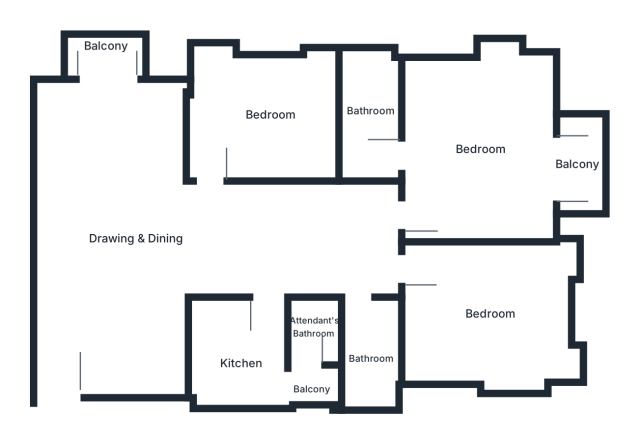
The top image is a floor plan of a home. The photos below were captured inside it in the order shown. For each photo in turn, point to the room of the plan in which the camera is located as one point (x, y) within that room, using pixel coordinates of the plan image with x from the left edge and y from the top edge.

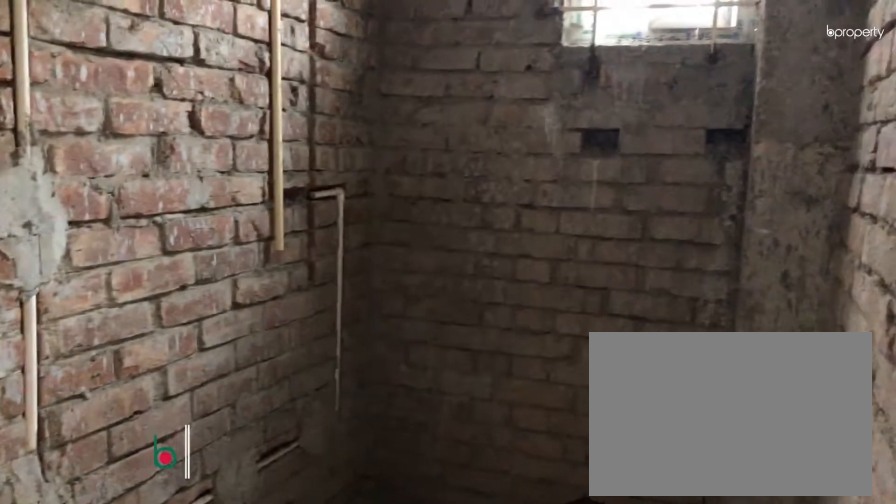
(370, 111)
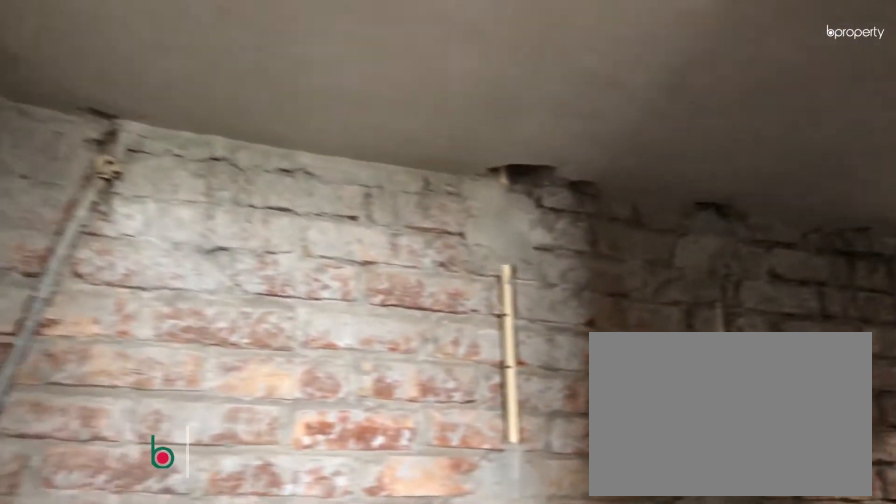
(370, 111)
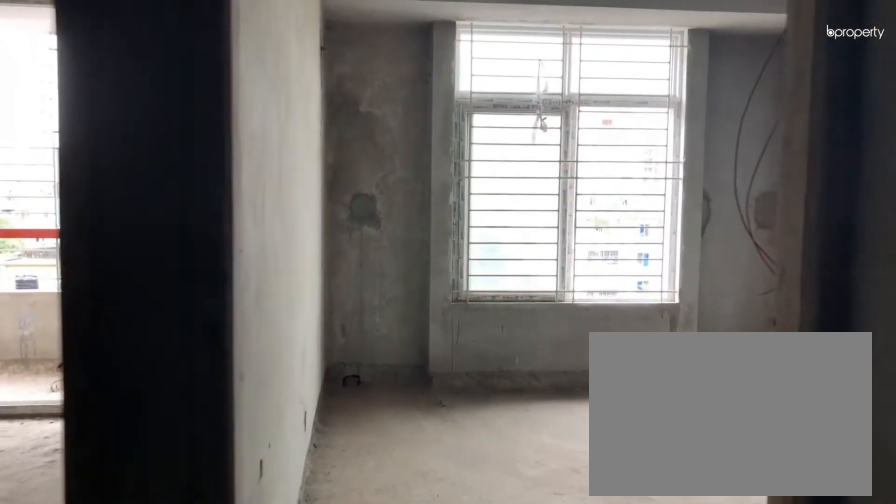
(390, 216)
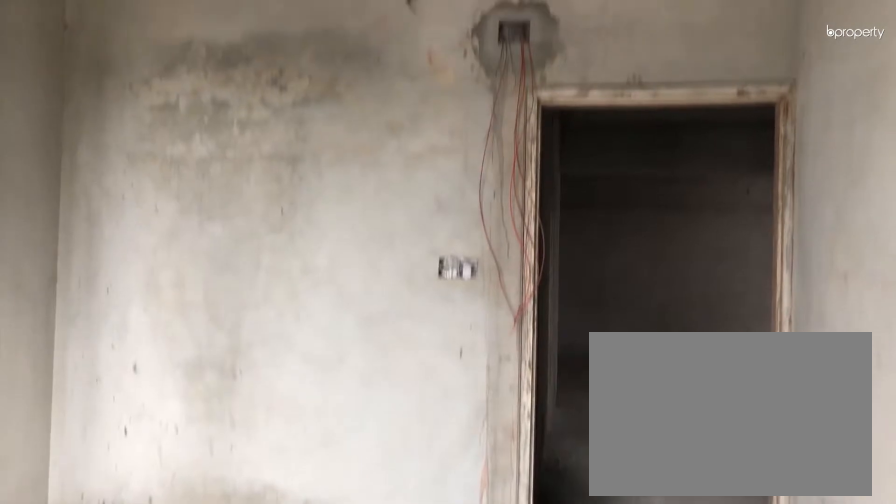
(493, 324)
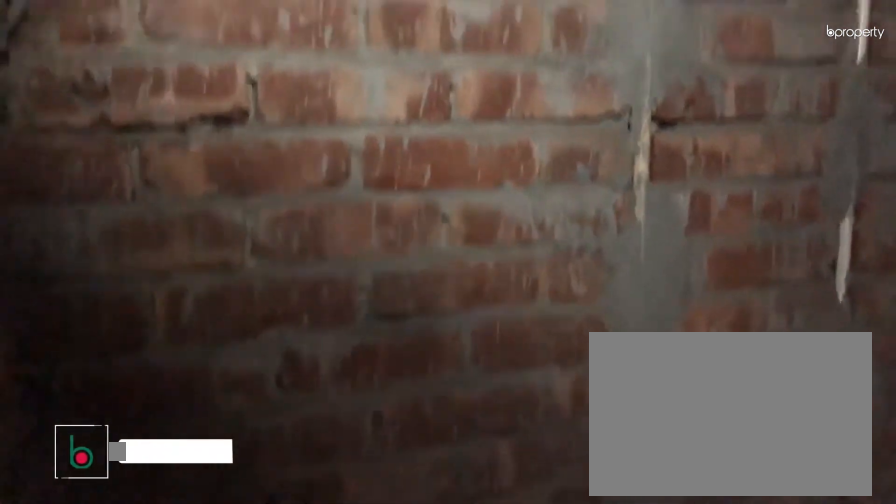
(371, 348)
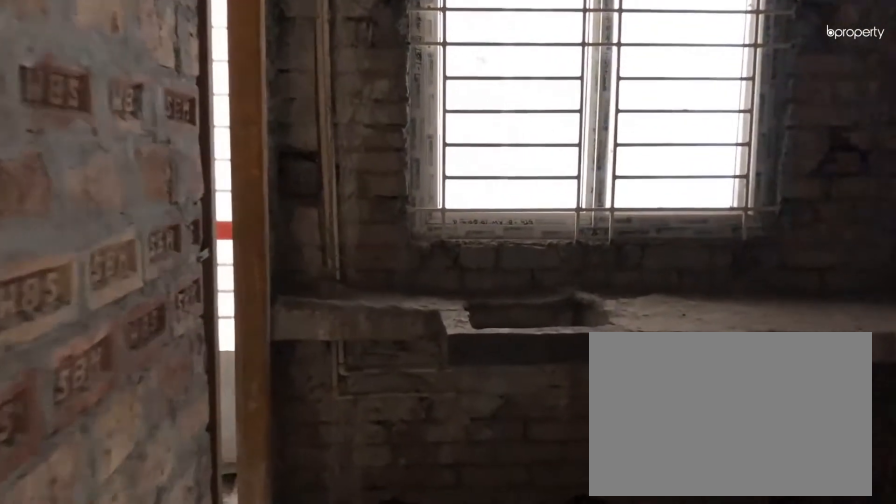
(241, 352)
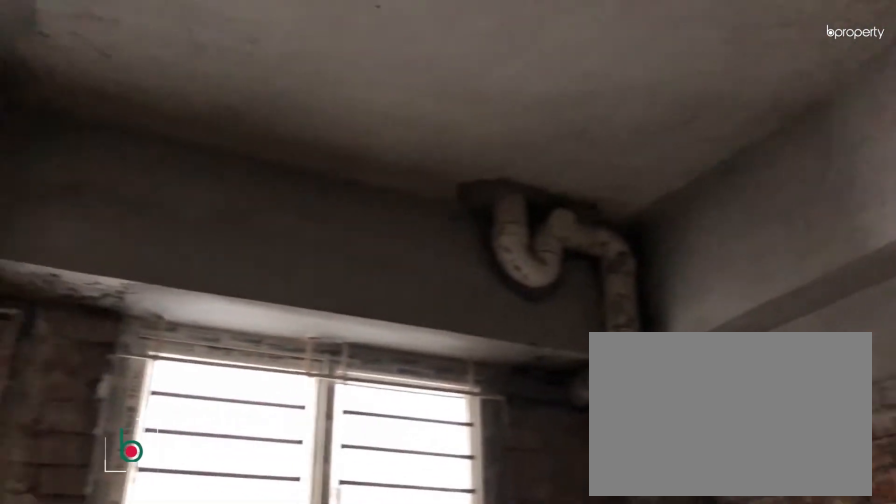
(241, 352)
